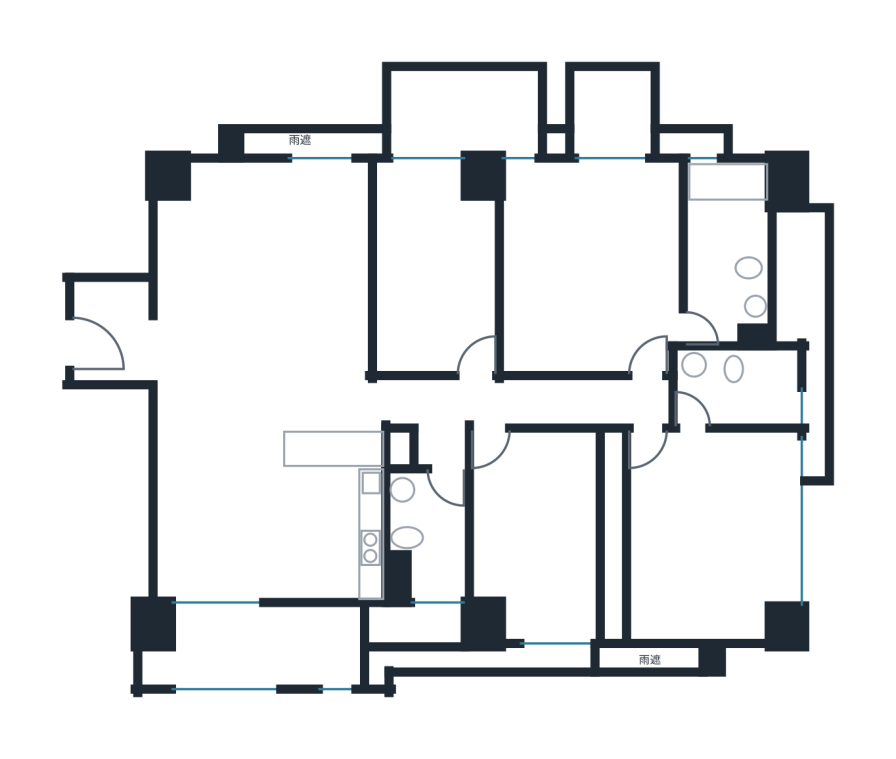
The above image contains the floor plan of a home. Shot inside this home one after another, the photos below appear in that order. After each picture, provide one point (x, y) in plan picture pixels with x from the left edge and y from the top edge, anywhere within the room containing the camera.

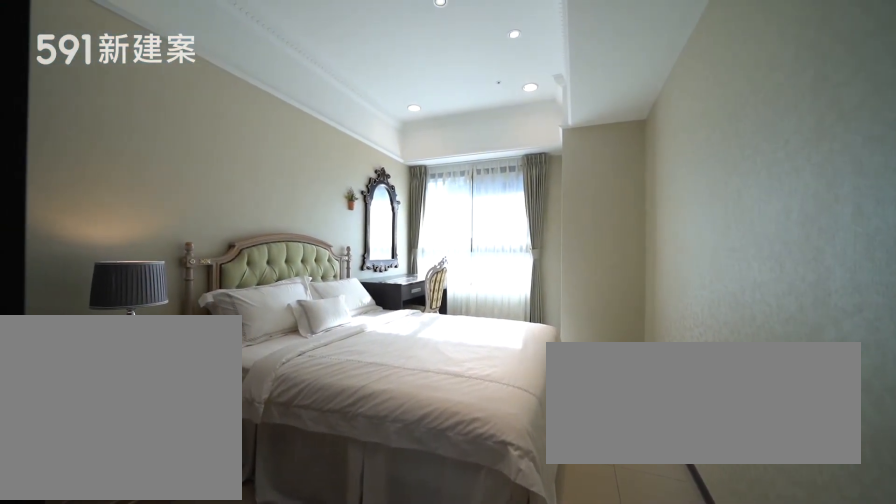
(536, 543)
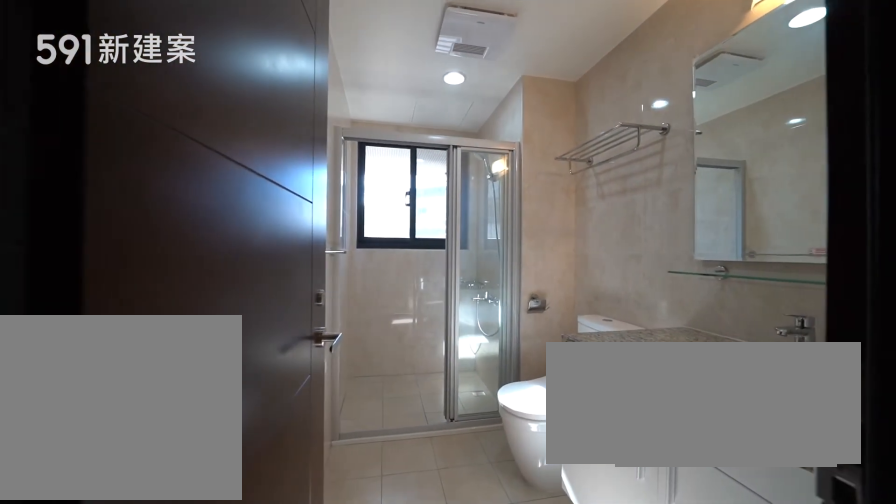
(425, 544)
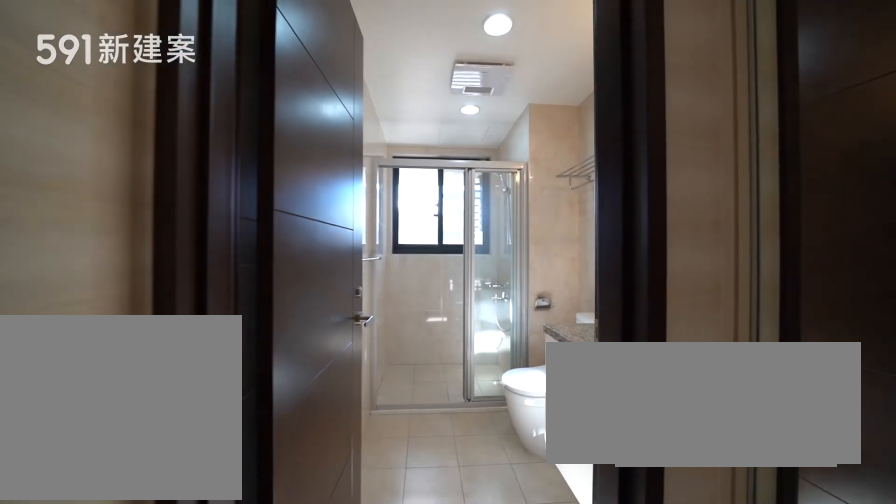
(425, 544)
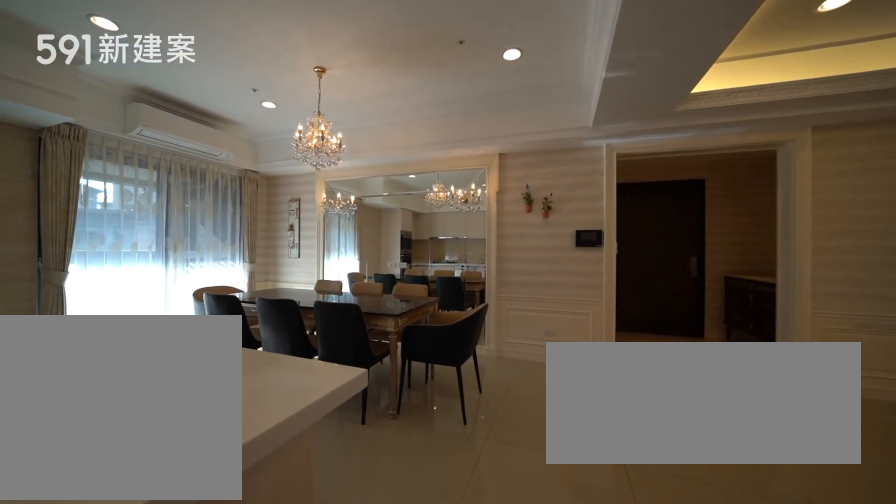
(216, 519)
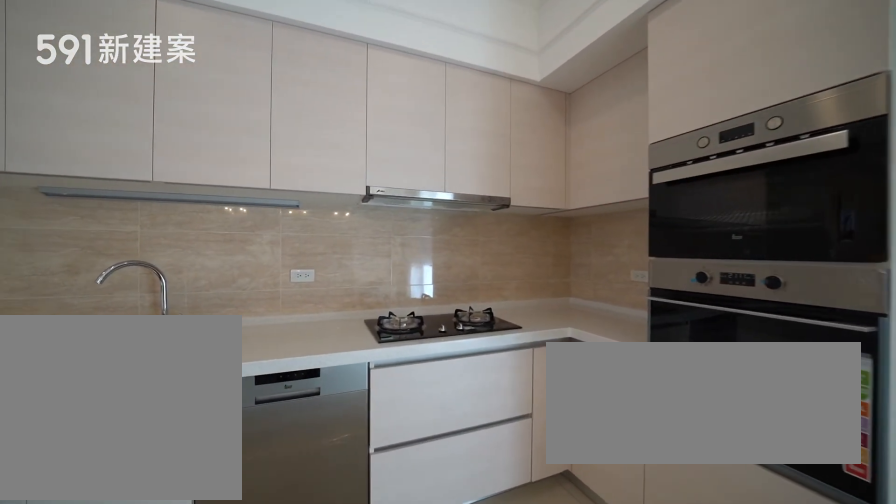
(326, 521)
